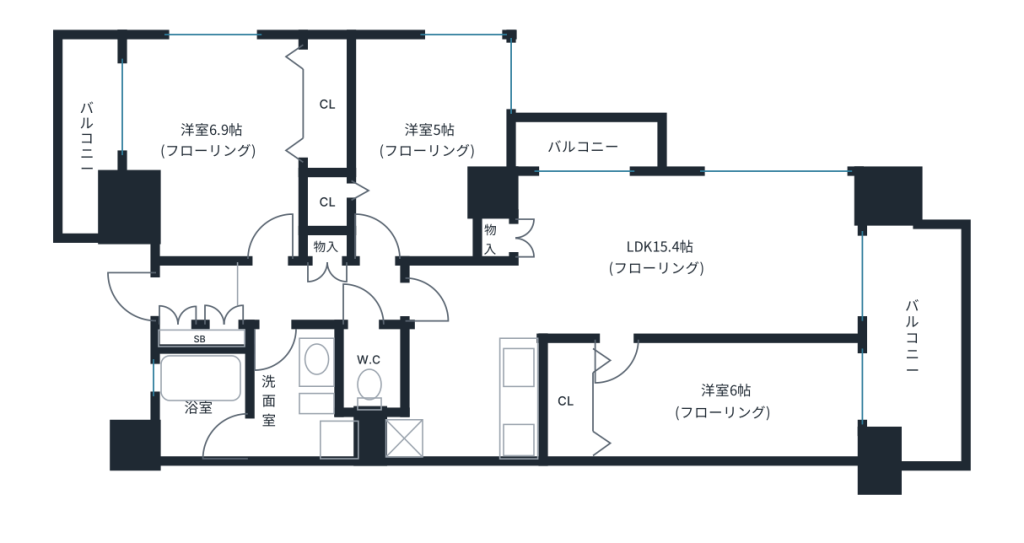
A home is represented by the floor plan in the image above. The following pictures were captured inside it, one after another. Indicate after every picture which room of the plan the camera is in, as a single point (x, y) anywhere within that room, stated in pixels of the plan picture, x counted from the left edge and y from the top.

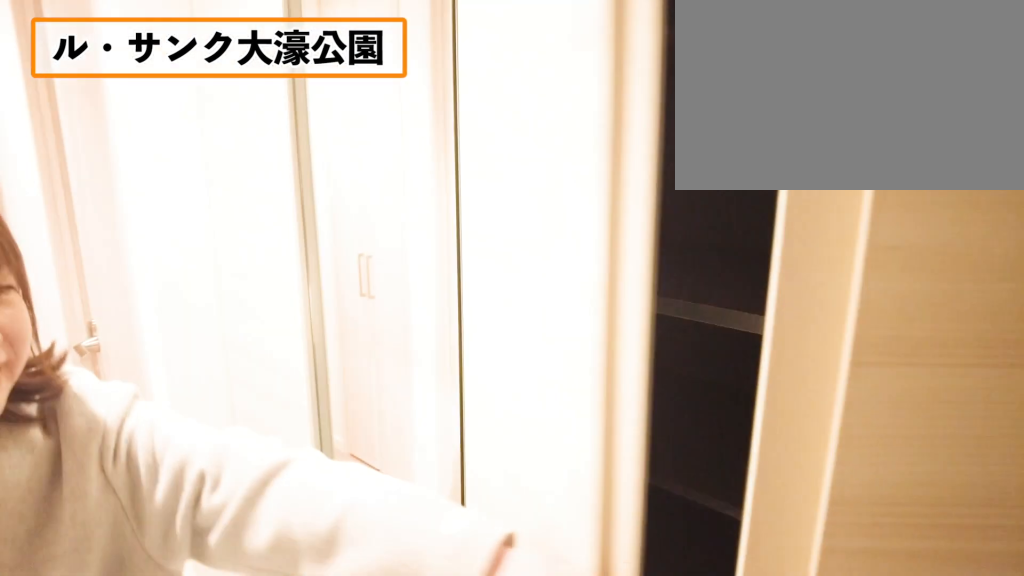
(186, 298)
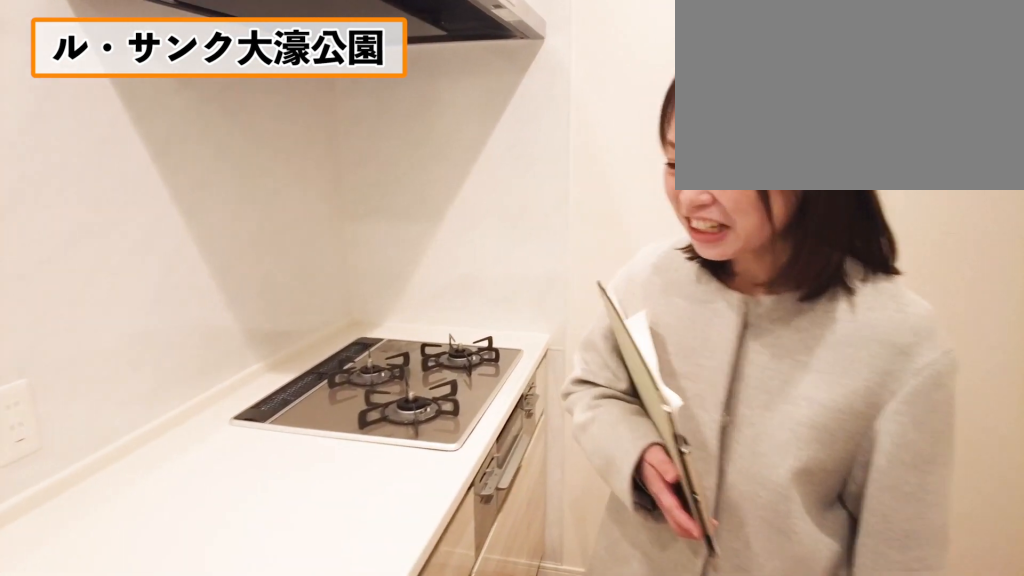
(466, 408)
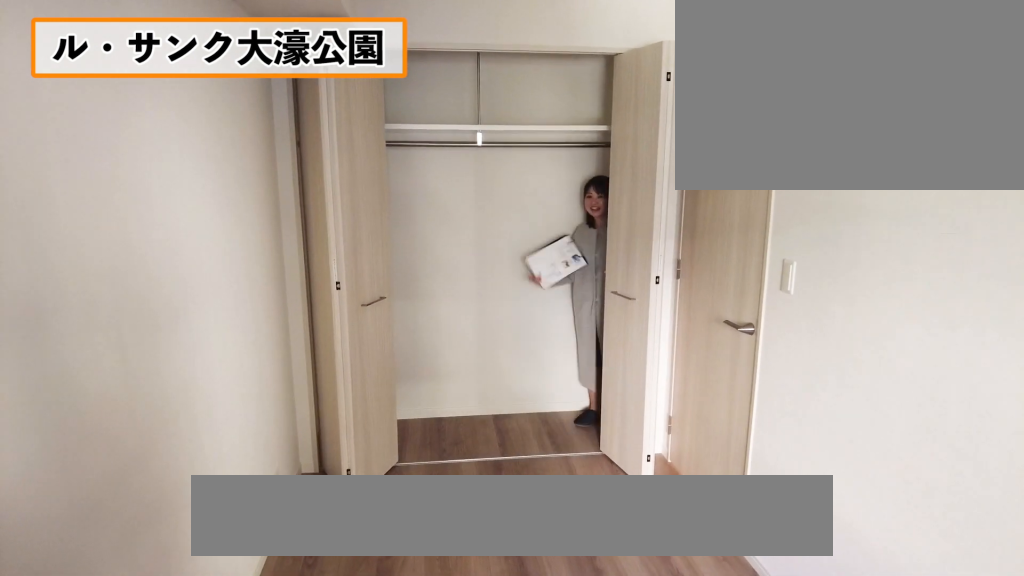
(727, 400)
